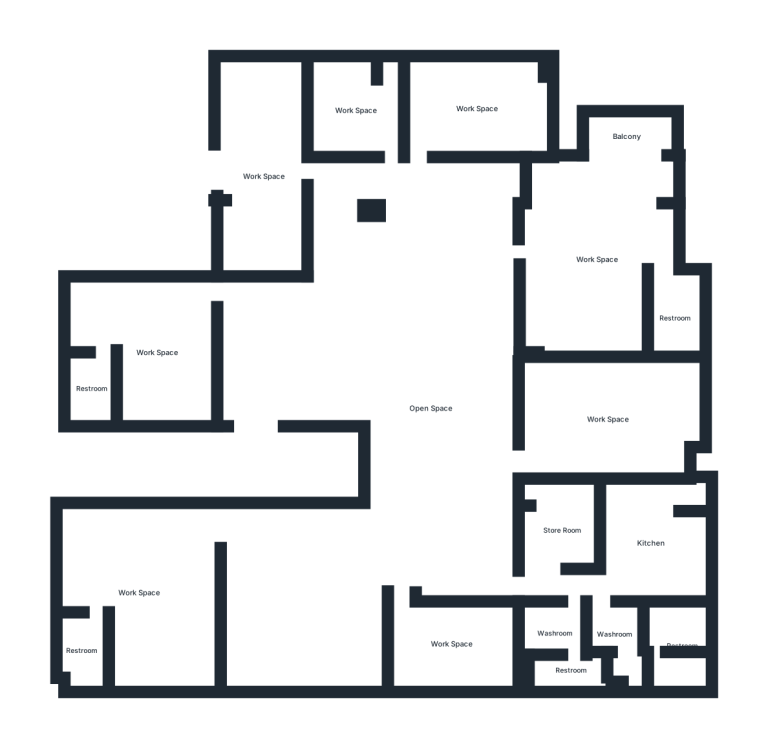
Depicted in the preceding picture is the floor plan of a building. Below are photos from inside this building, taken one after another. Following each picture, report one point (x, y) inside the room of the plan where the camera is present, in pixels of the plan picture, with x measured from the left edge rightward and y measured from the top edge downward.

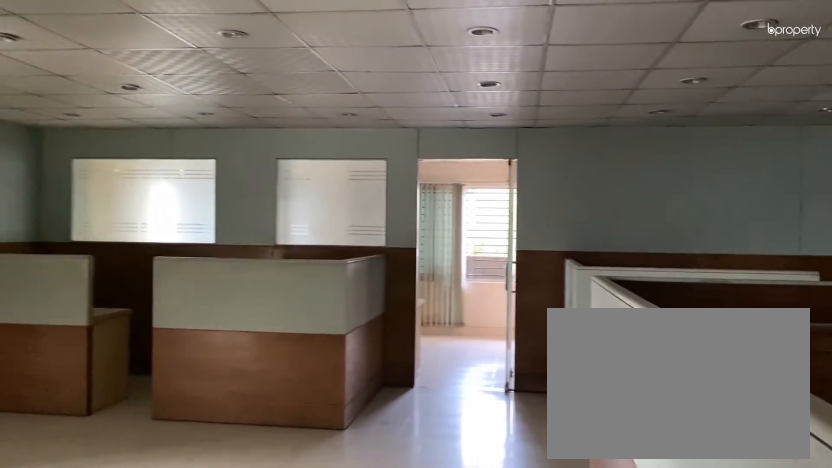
(338, 369)
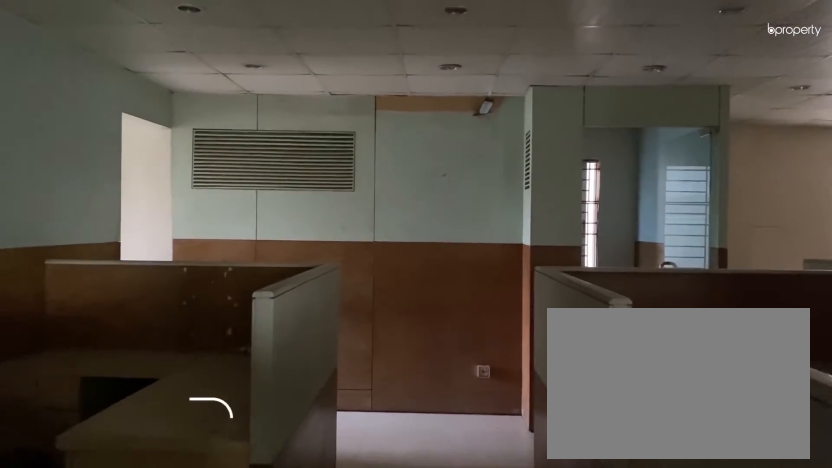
(437, 407)
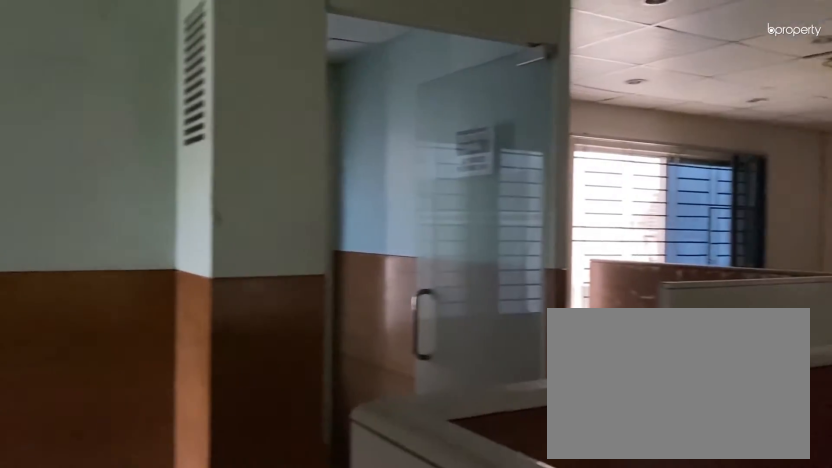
(438, 409)
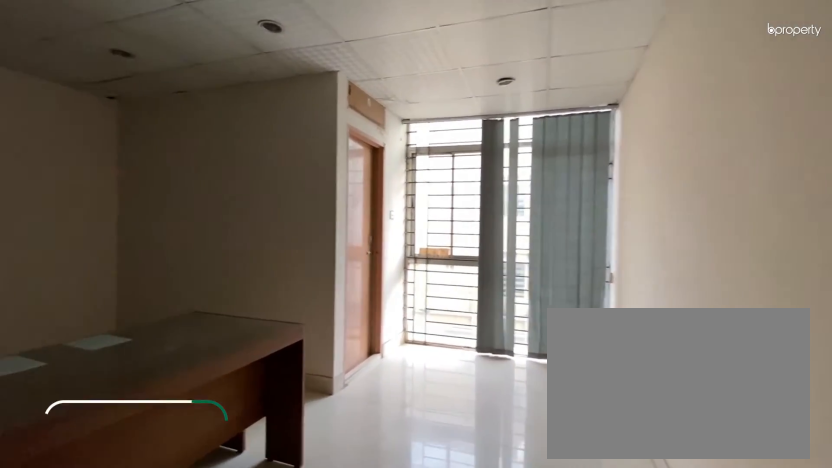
(163, 346)
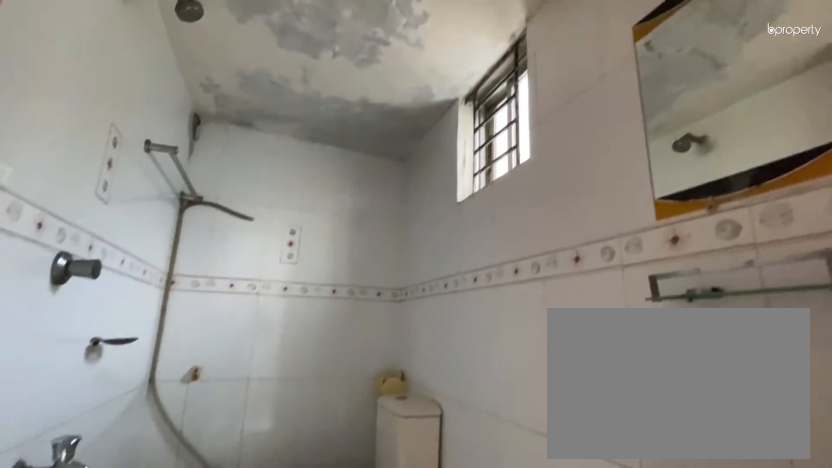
(96, 389)
